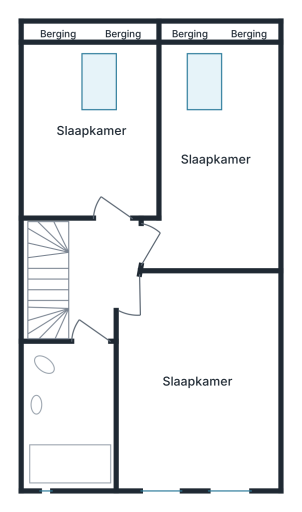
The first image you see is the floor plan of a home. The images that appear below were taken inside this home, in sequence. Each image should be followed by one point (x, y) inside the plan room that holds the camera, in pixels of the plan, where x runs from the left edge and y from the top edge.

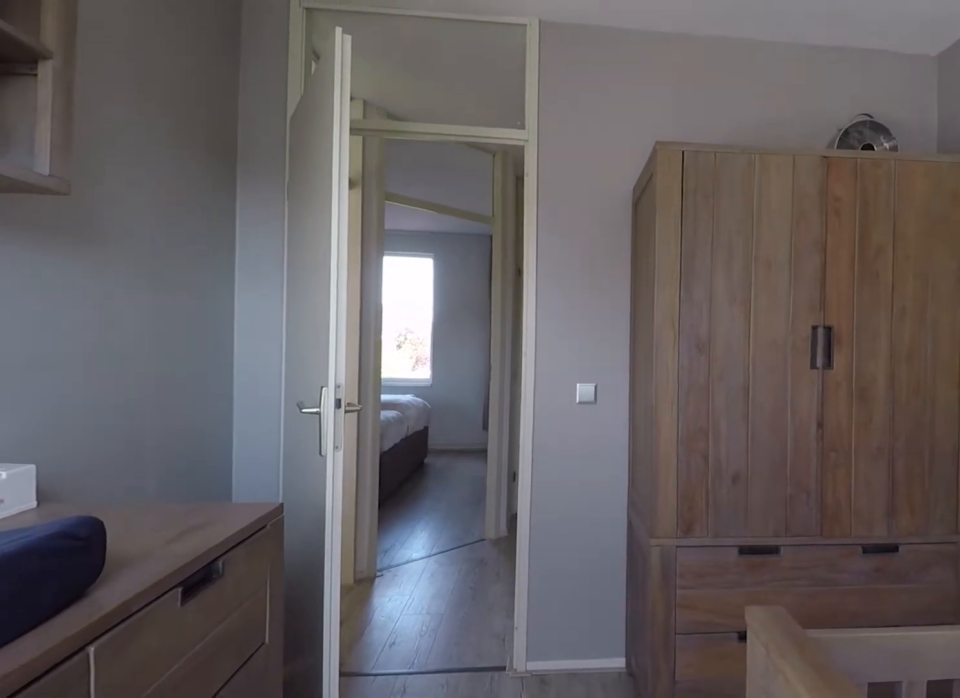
(92, 75)
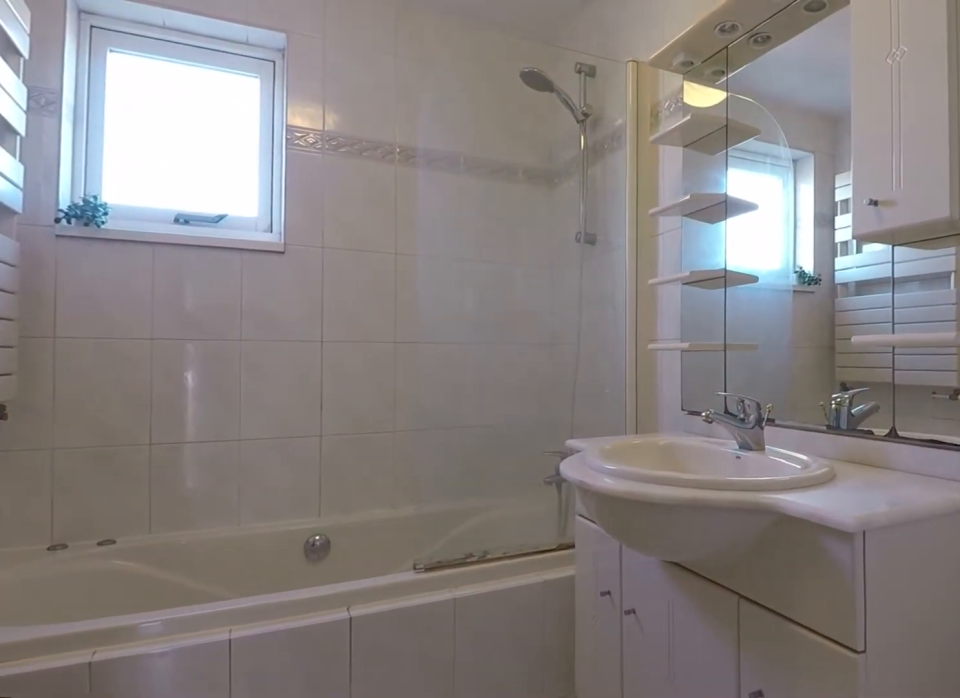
(70, 415)
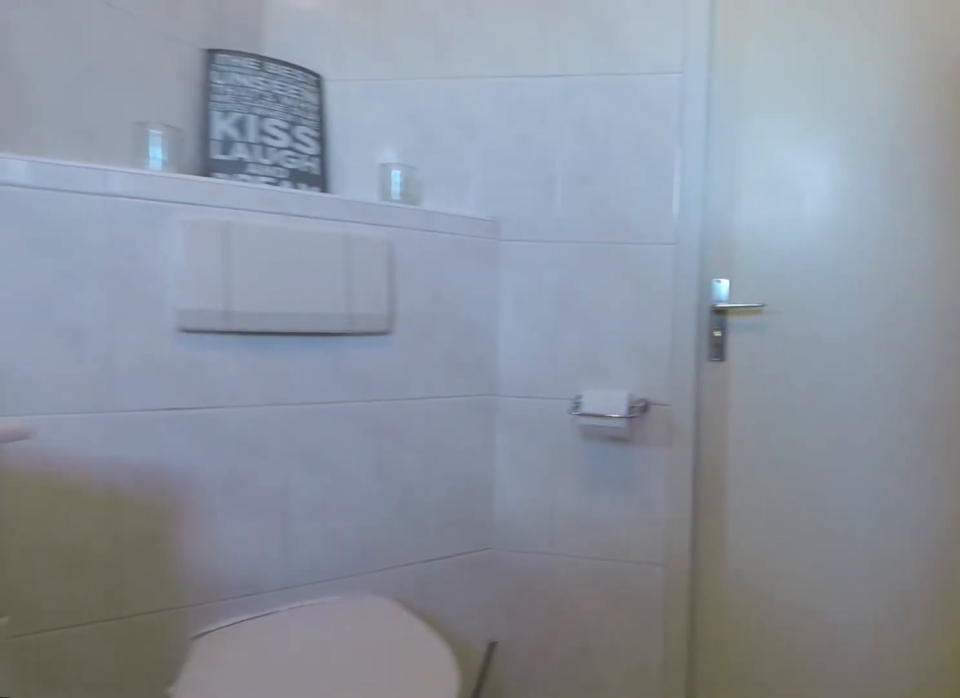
(70, 415)
